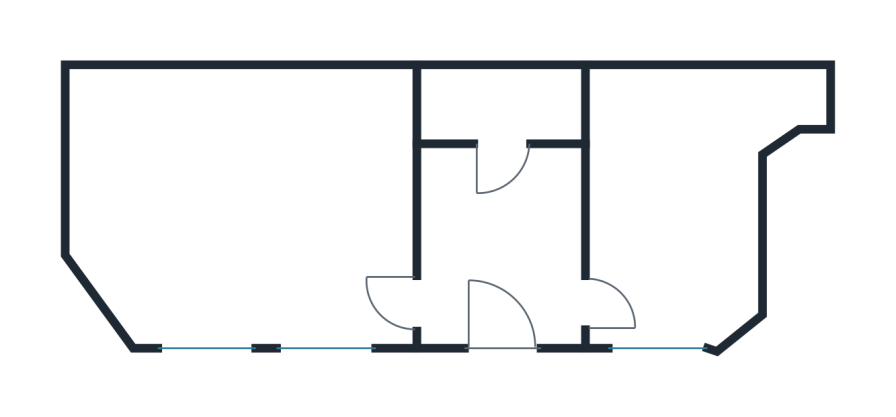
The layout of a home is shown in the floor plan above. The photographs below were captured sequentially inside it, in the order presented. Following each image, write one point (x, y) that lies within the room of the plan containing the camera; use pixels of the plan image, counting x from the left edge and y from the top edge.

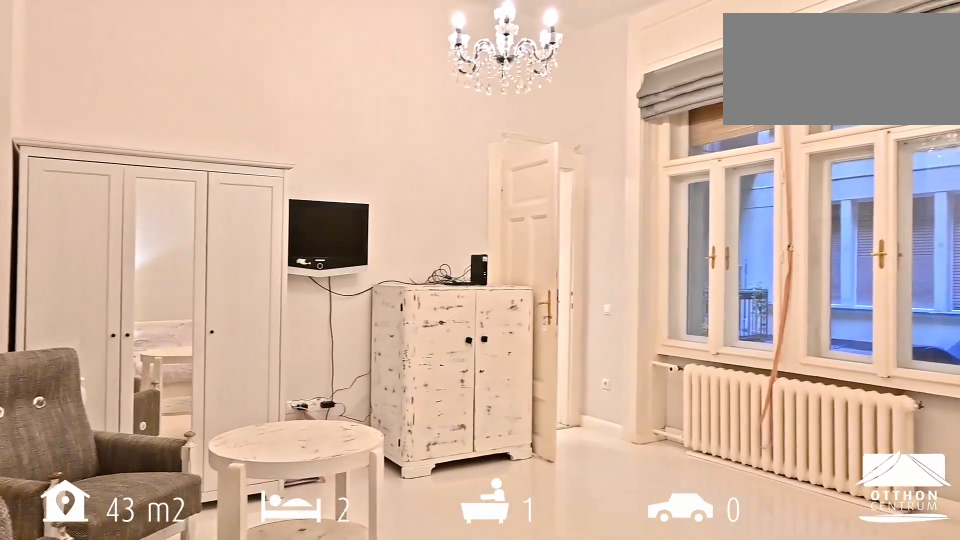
(252, 204)
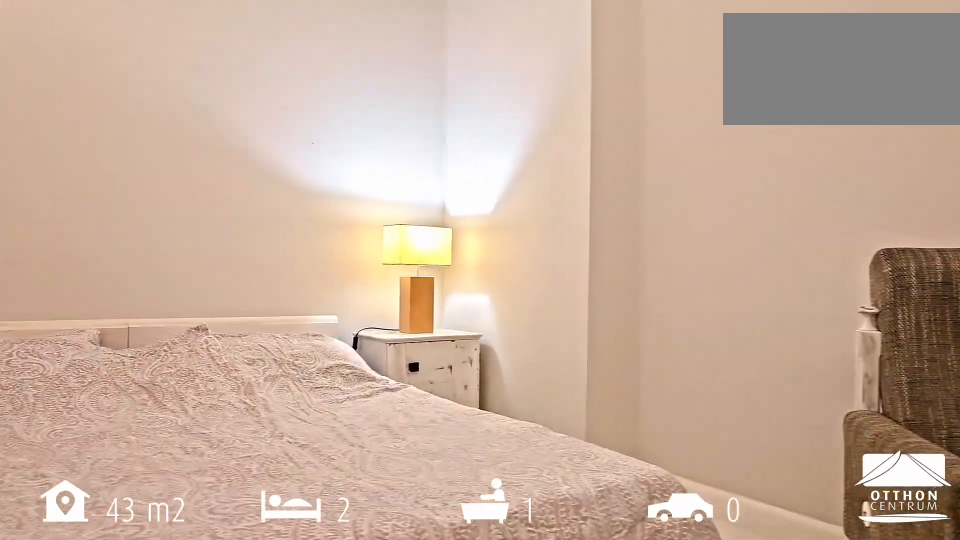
(251, 204)
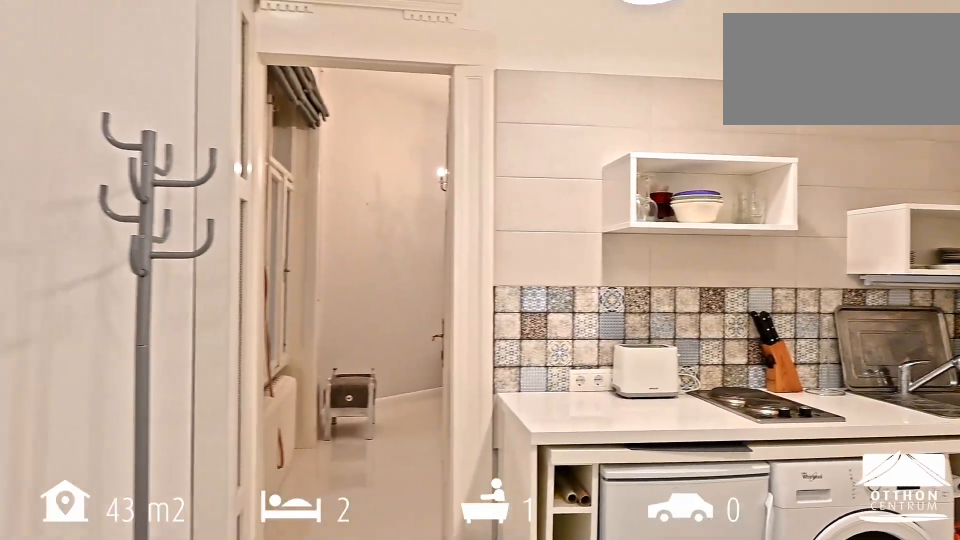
(497, 247)
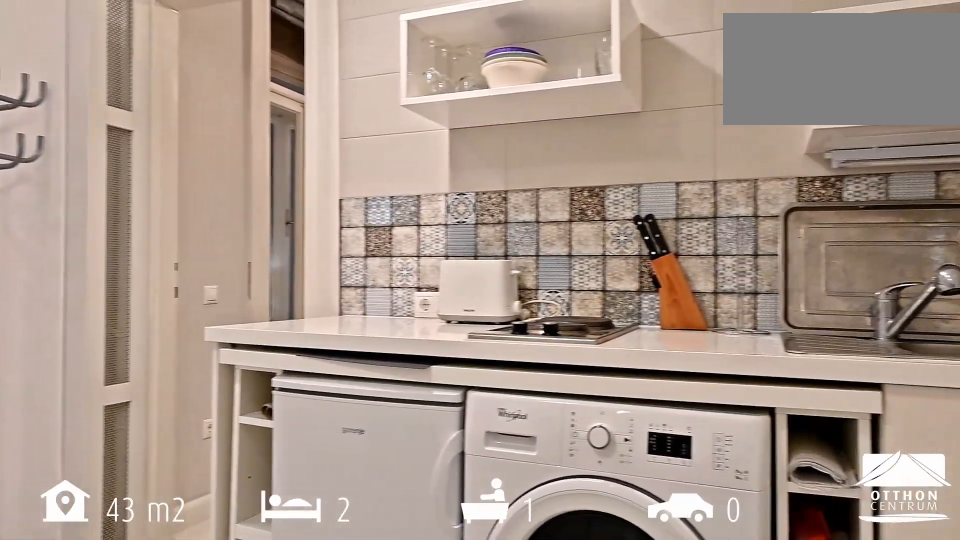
(497, 247)
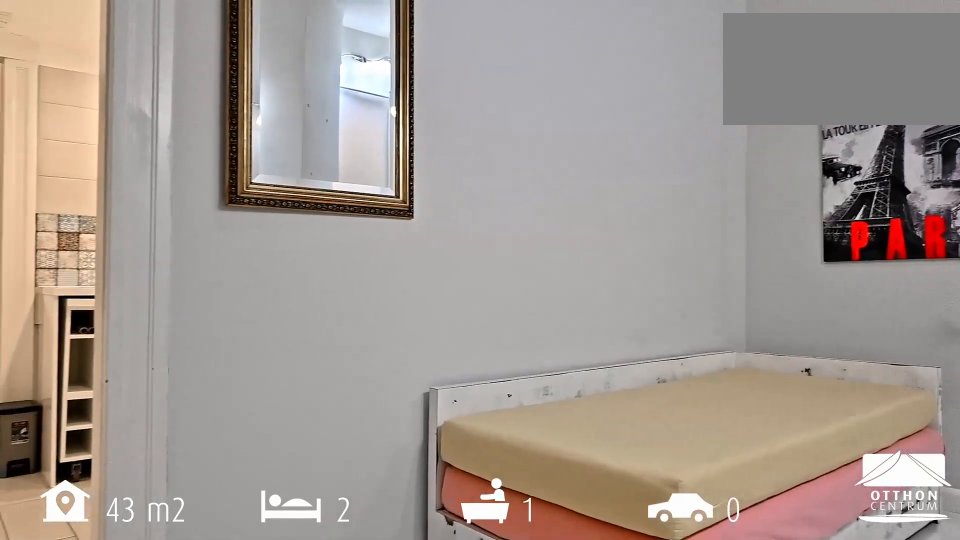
(677, 220)
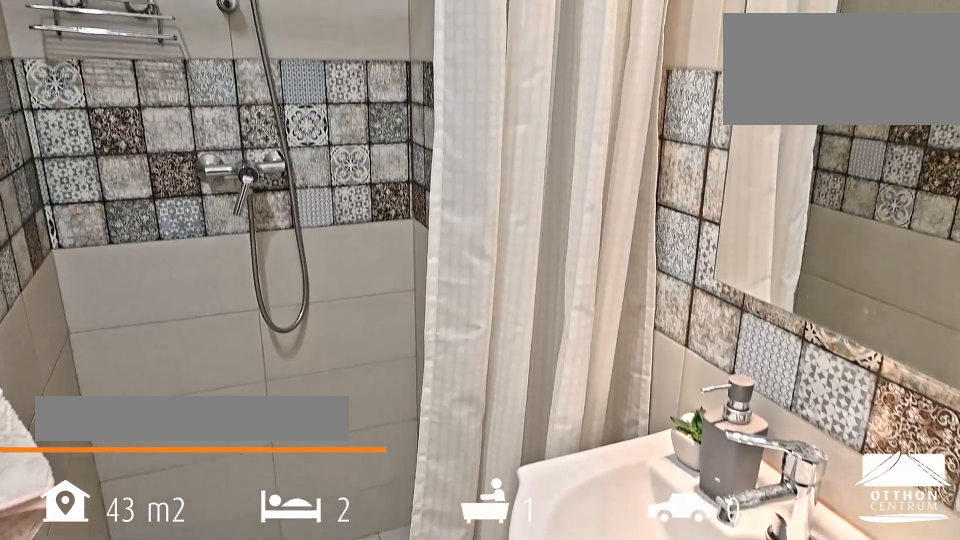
(497, 106)
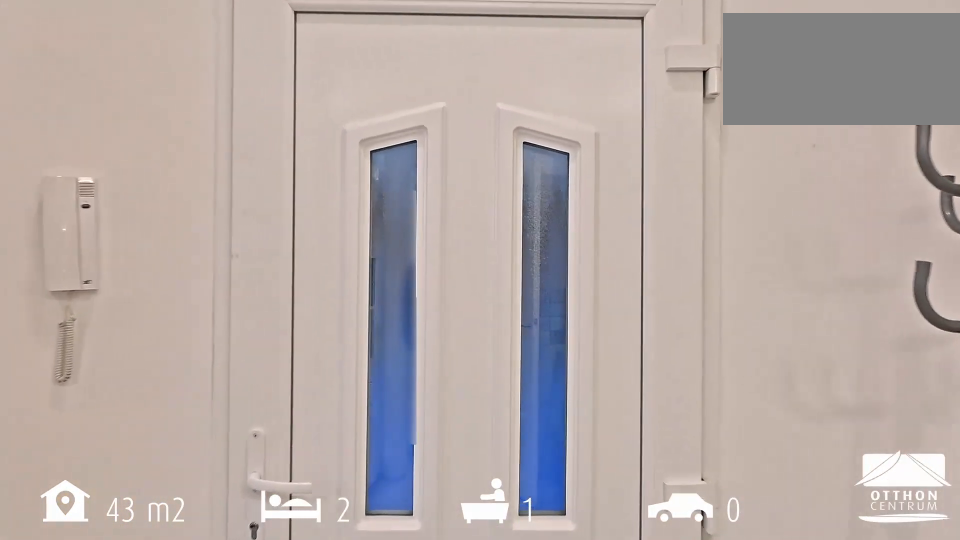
(498, 247)
